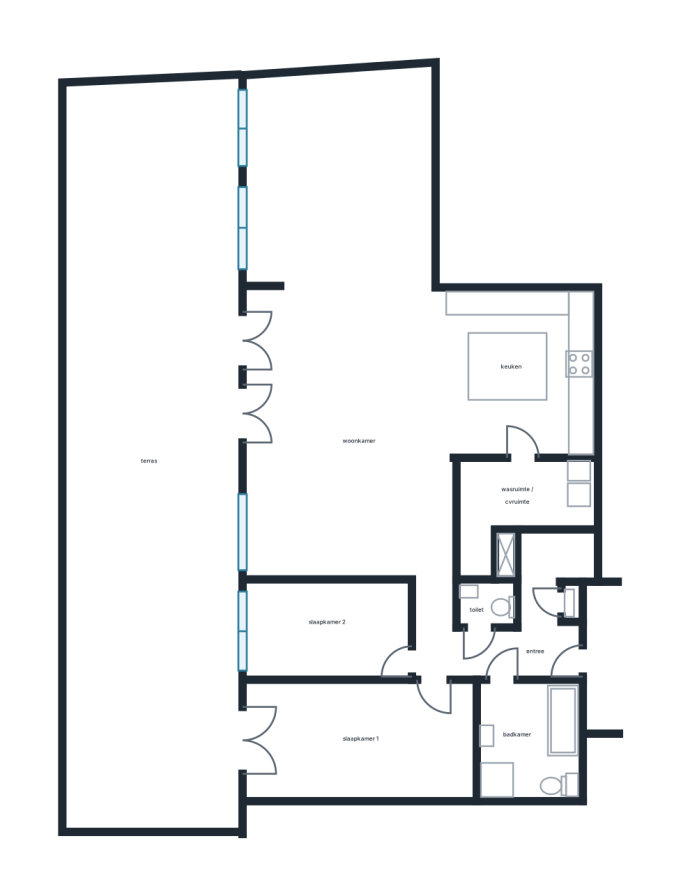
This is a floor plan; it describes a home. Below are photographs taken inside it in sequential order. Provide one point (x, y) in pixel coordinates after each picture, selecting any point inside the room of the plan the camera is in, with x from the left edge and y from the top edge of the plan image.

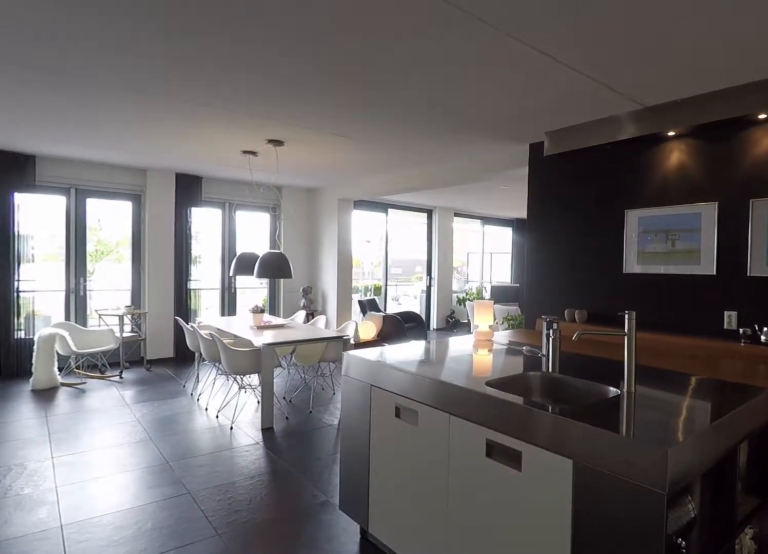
(512, 371)
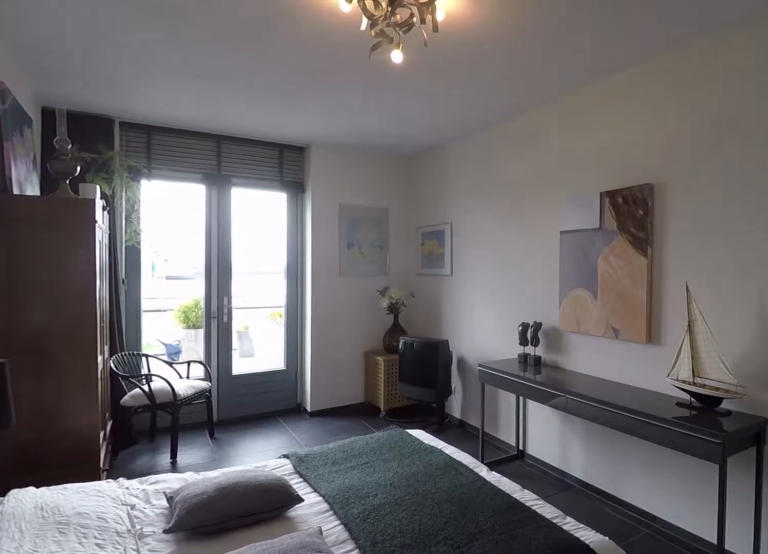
(360, 739)
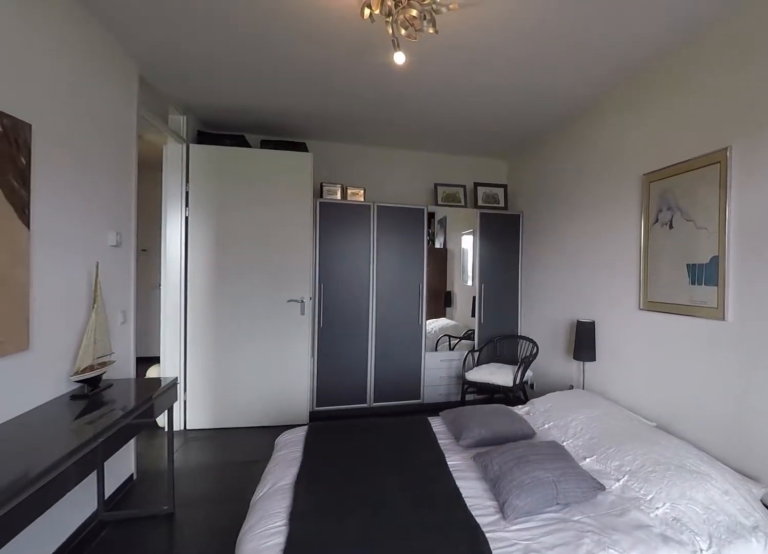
(360, 739)
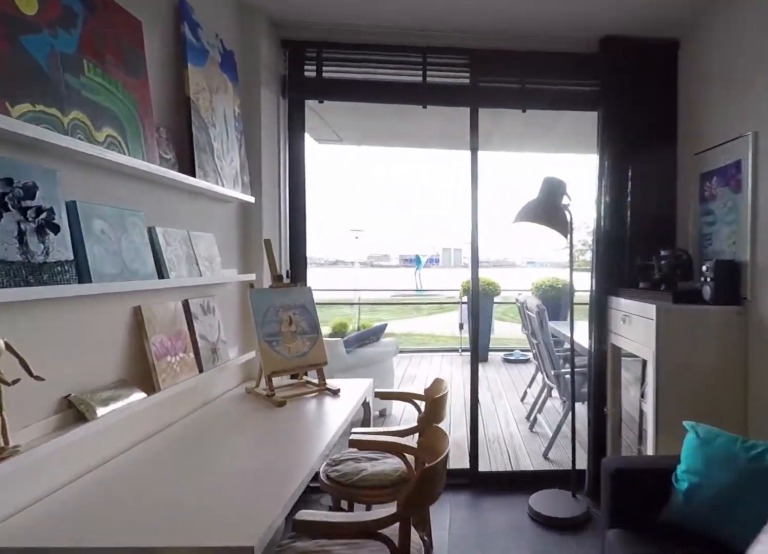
(326, 629)
